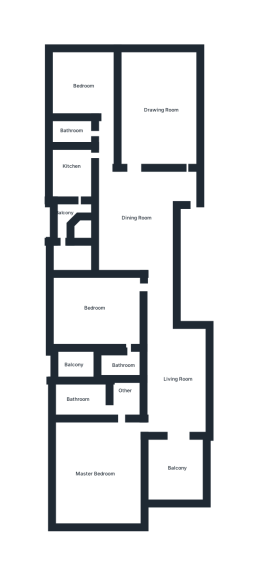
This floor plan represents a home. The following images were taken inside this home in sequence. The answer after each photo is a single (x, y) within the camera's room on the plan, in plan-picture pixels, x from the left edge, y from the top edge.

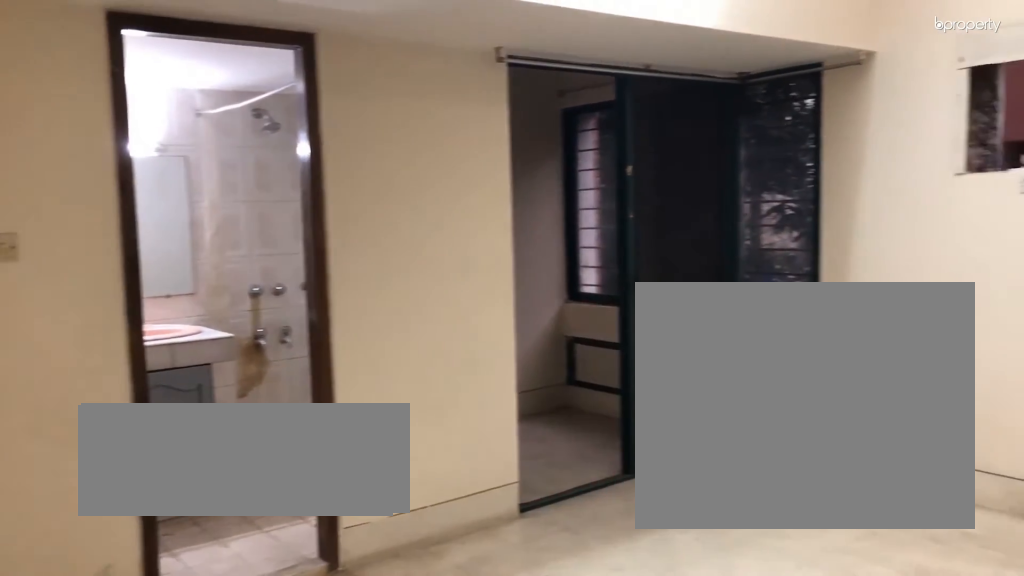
(97, 304)
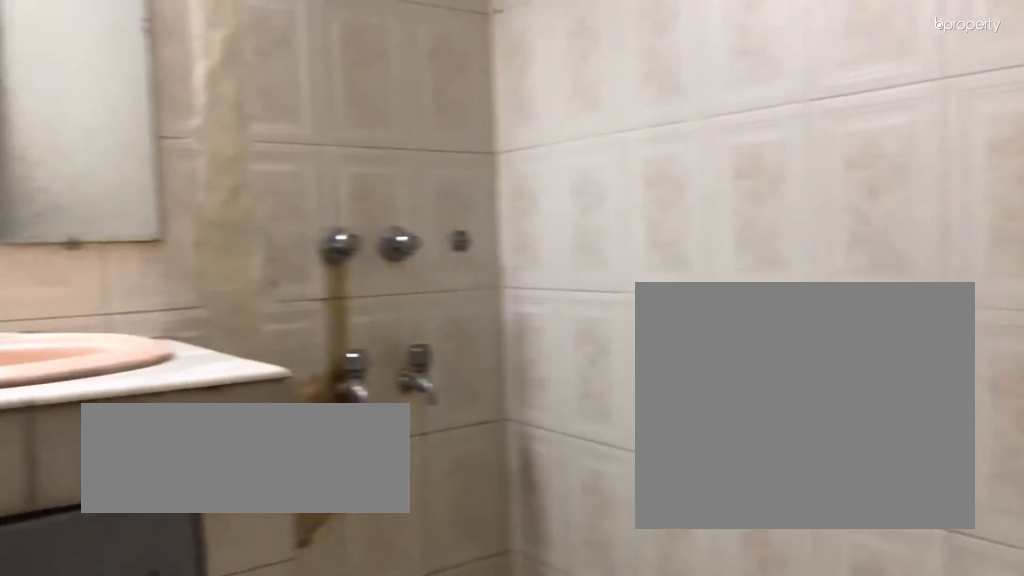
(120, 366)
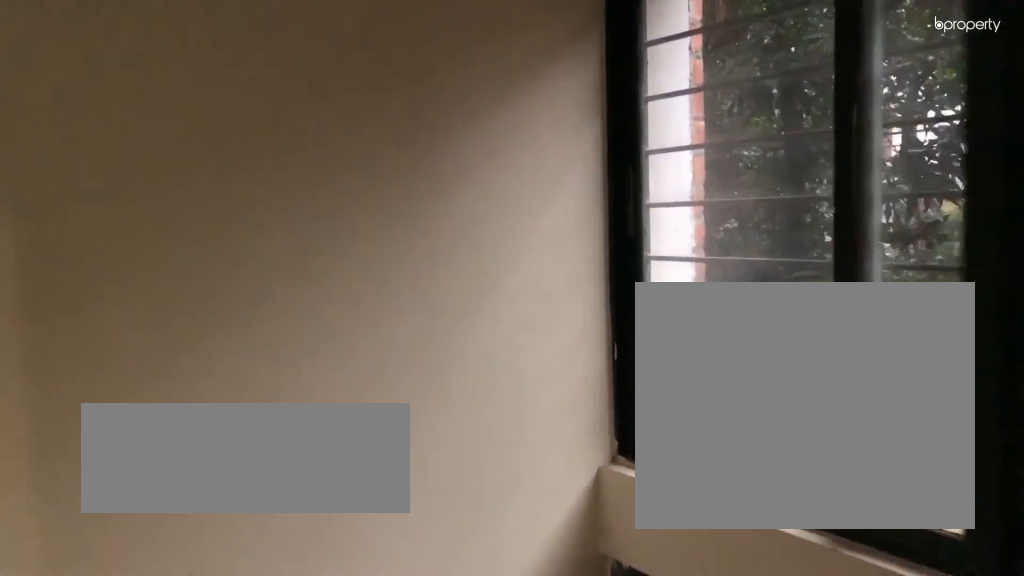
(80, 364)
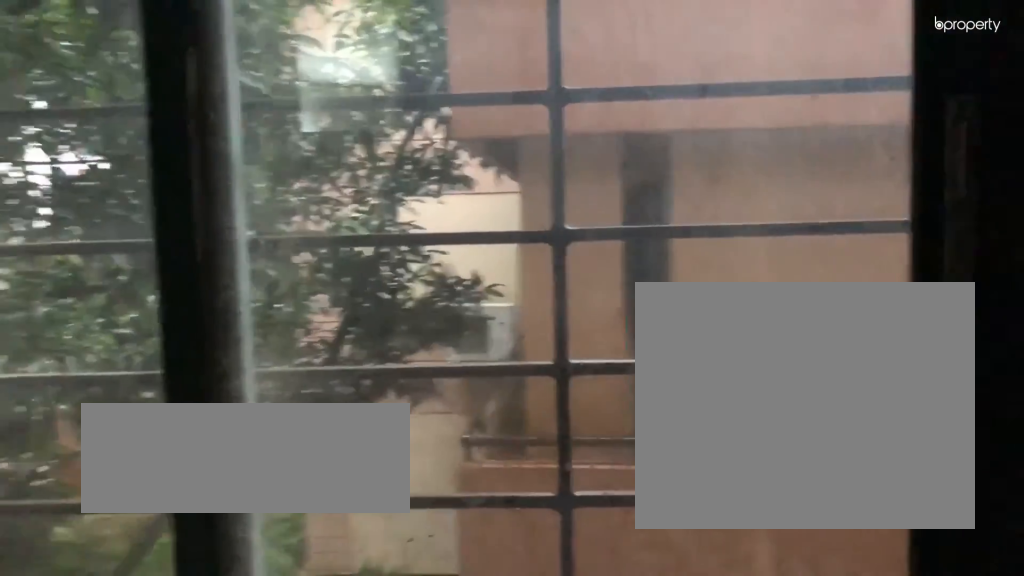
(80, 364)
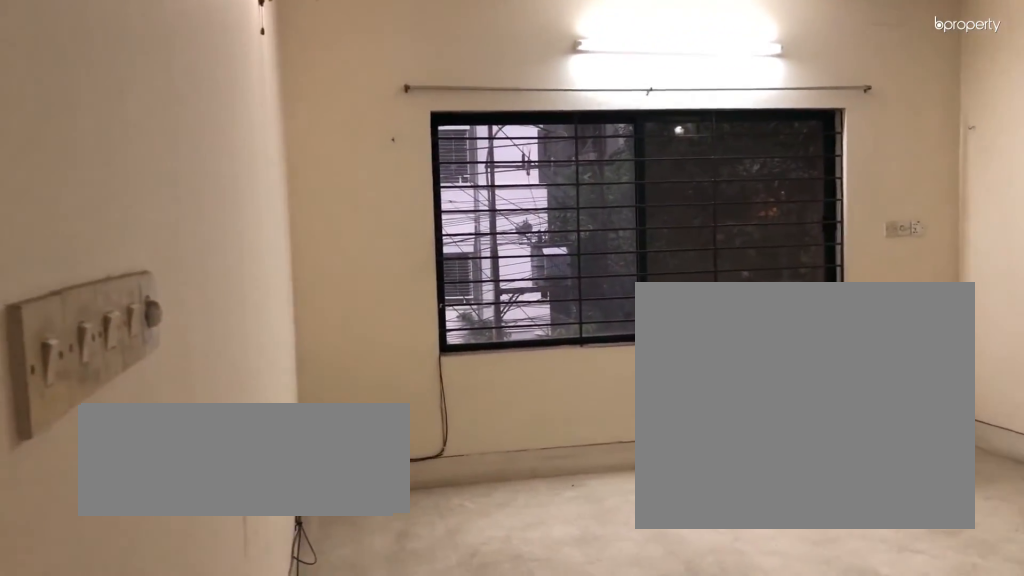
(97, 468)
